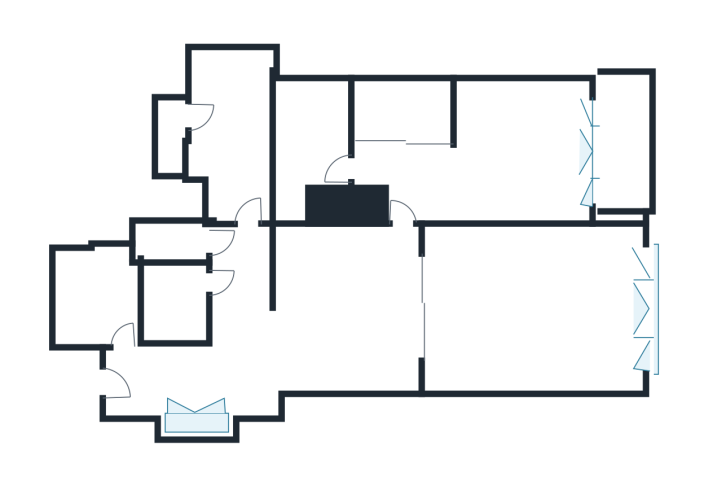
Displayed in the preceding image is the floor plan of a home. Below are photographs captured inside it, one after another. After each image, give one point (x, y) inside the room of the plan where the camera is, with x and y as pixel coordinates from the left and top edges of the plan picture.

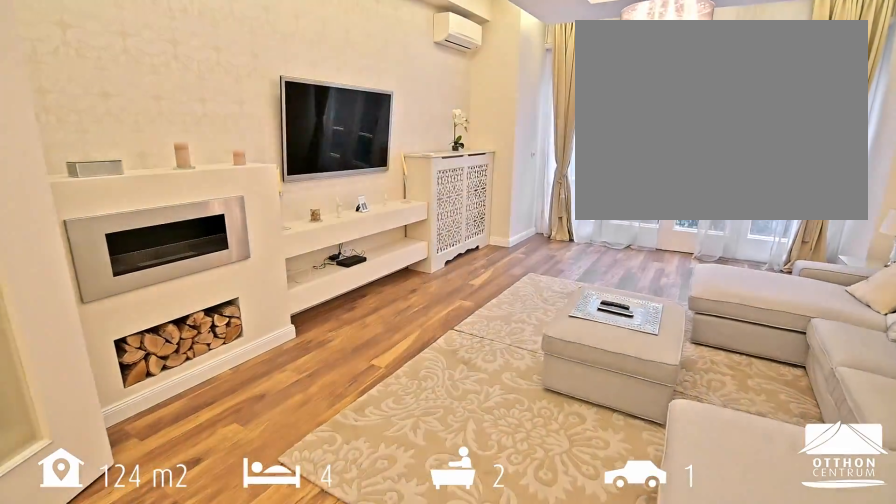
(535, 316)
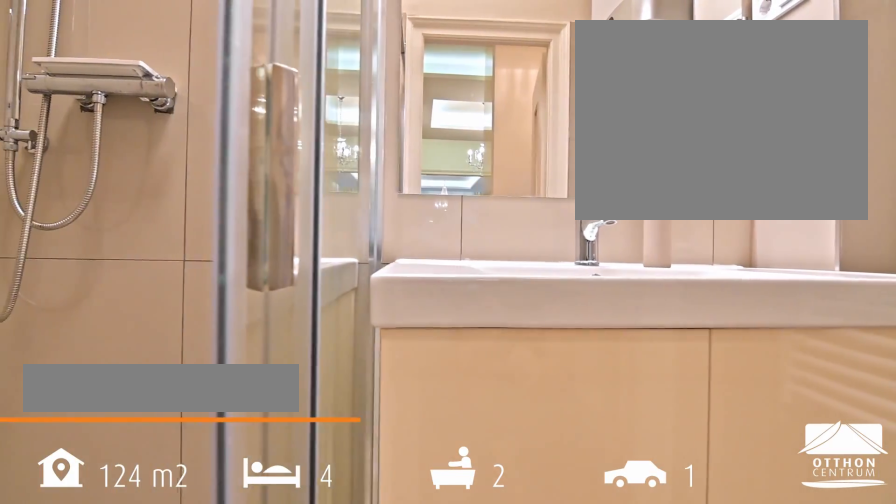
(178, 310)
